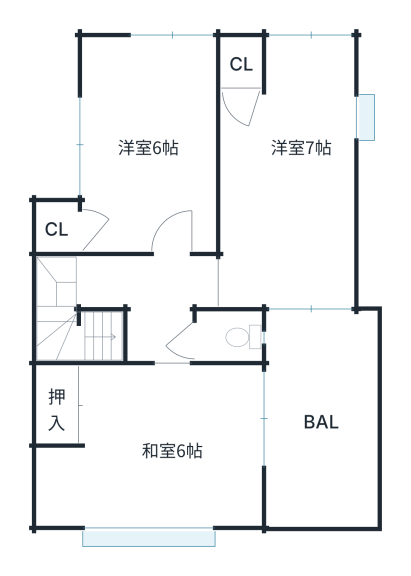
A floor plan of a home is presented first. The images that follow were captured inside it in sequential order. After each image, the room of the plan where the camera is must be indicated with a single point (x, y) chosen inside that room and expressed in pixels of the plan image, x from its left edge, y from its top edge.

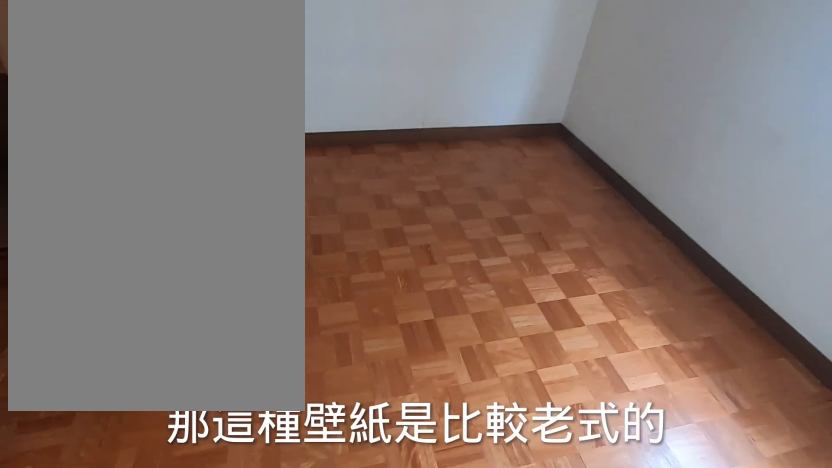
(159, 87)
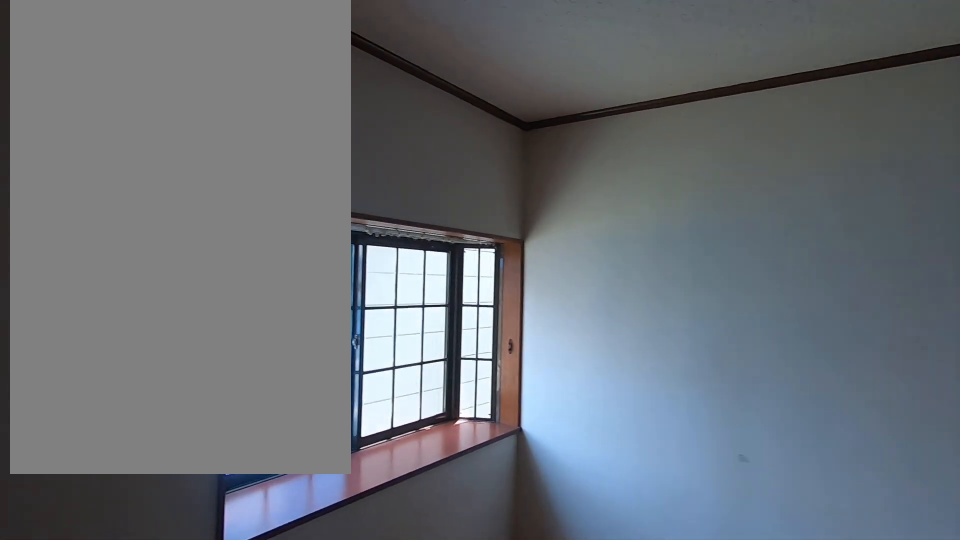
(159, 90)
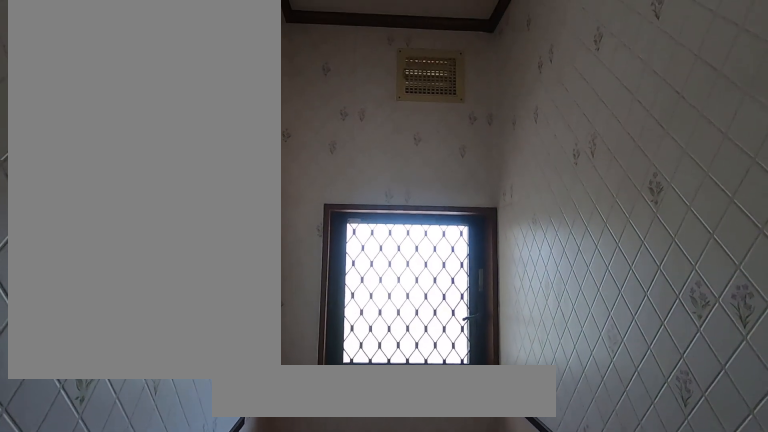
(227, 337)
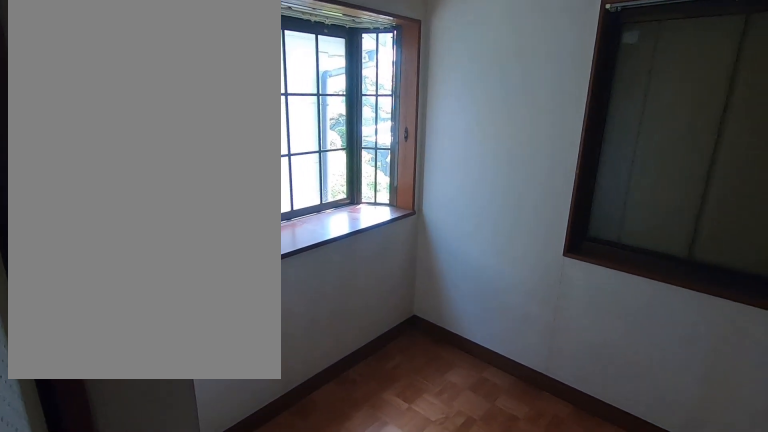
(295, 231)
